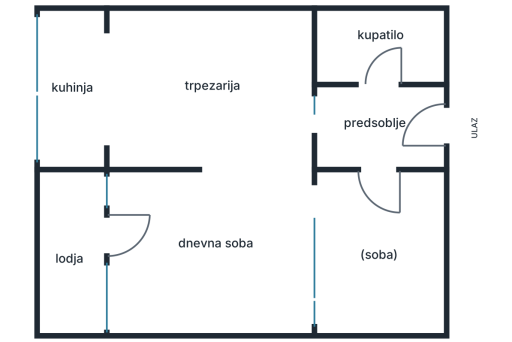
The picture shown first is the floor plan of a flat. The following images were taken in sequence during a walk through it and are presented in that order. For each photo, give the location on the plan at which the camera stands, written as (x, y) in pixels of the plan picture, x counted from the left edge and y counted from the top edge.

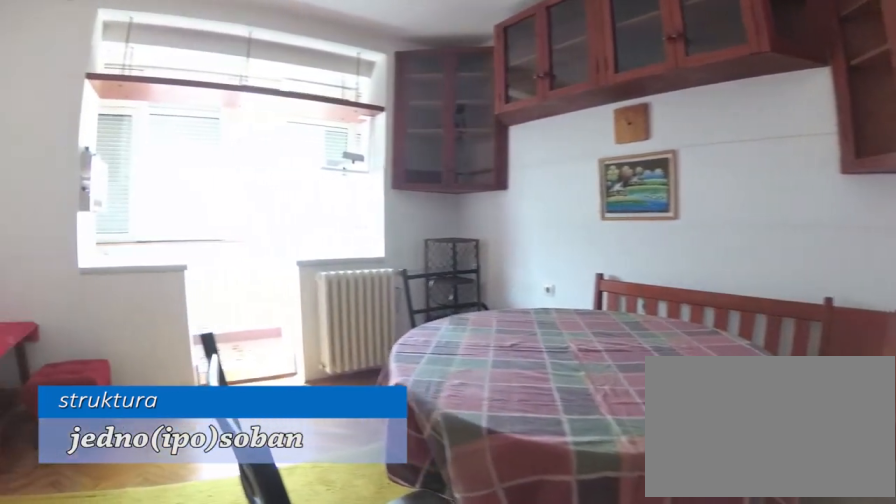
(315, 126)
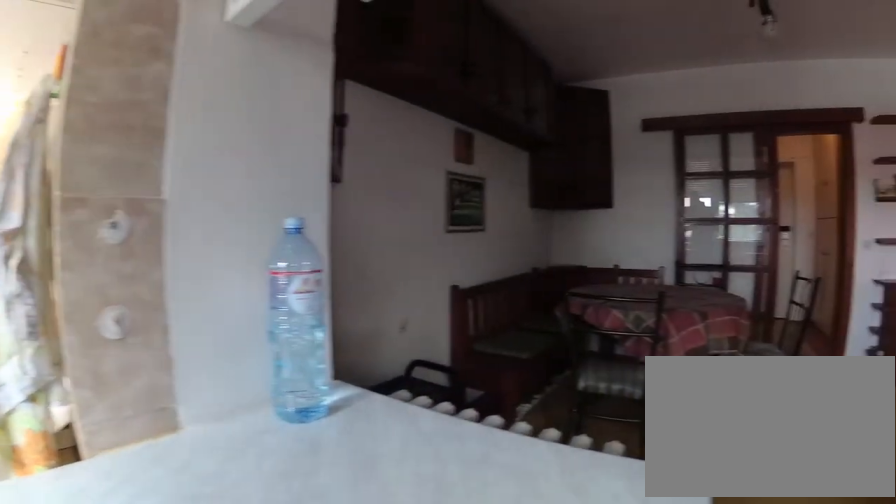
(68, 109)
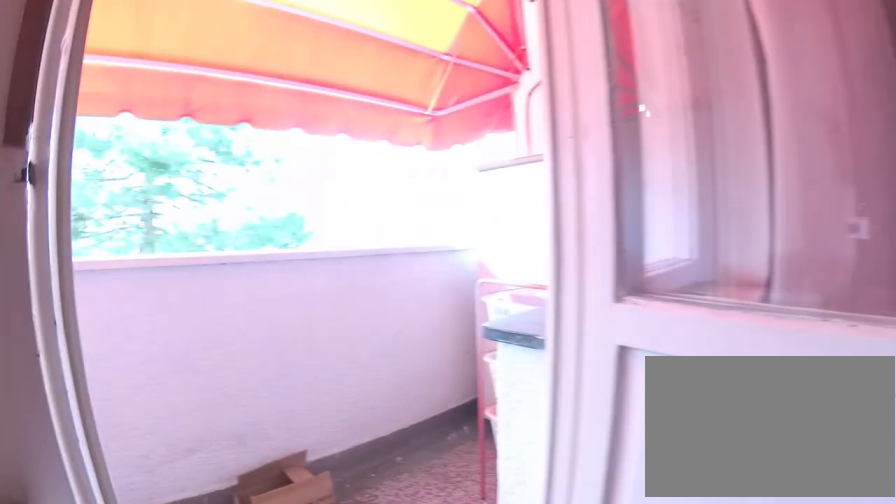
(136, 258)
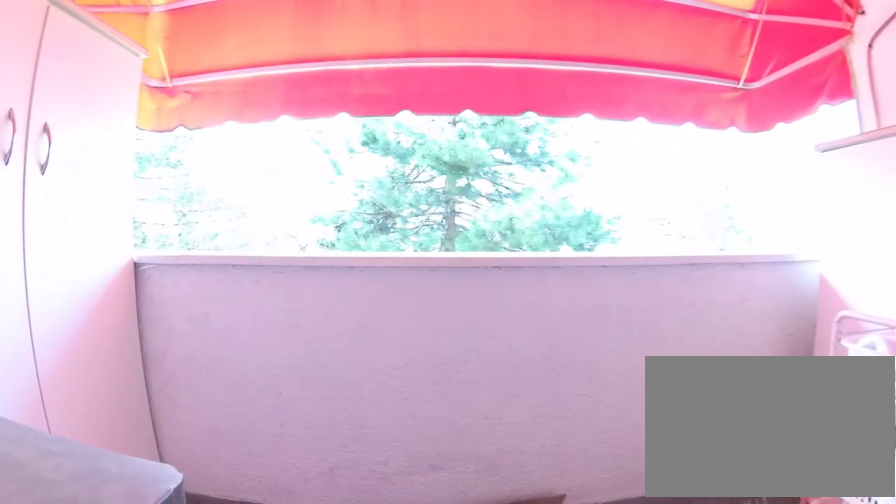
(136, 249)
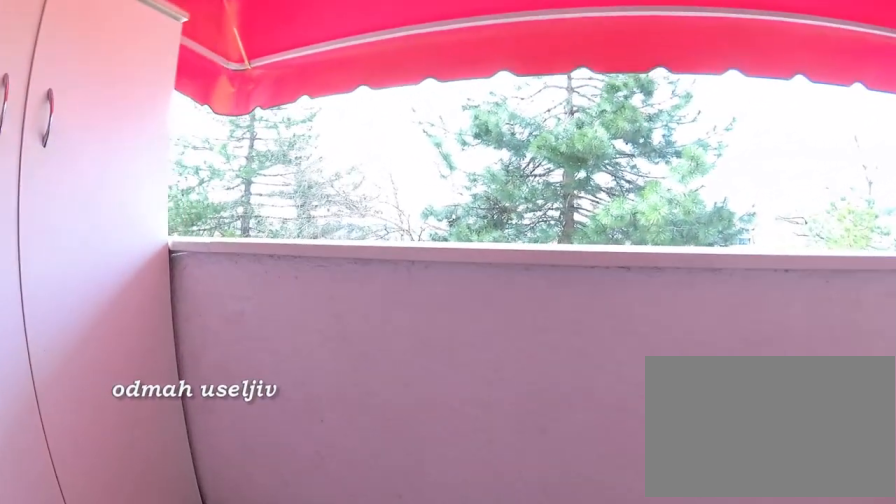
(104, 238)
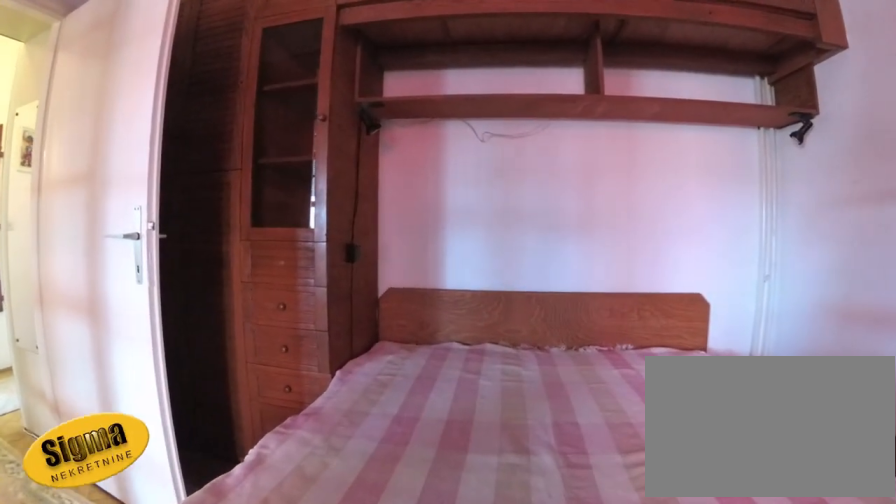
(305, 245)
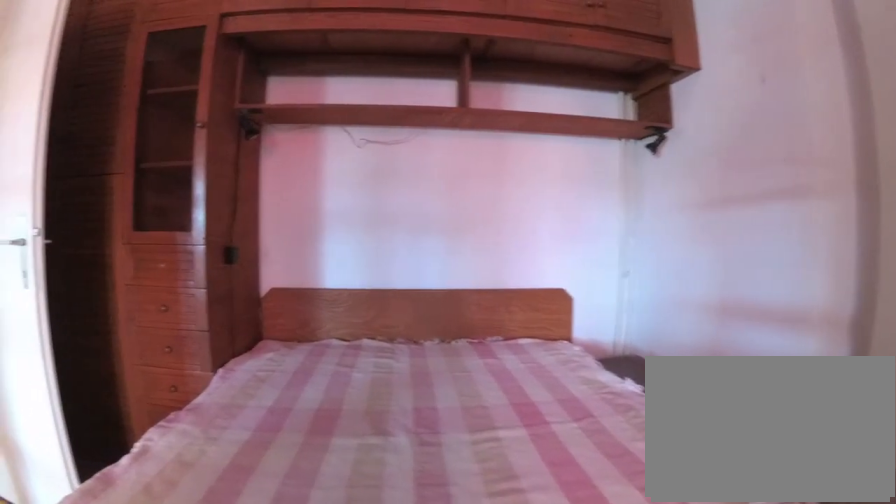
(305, 245)
